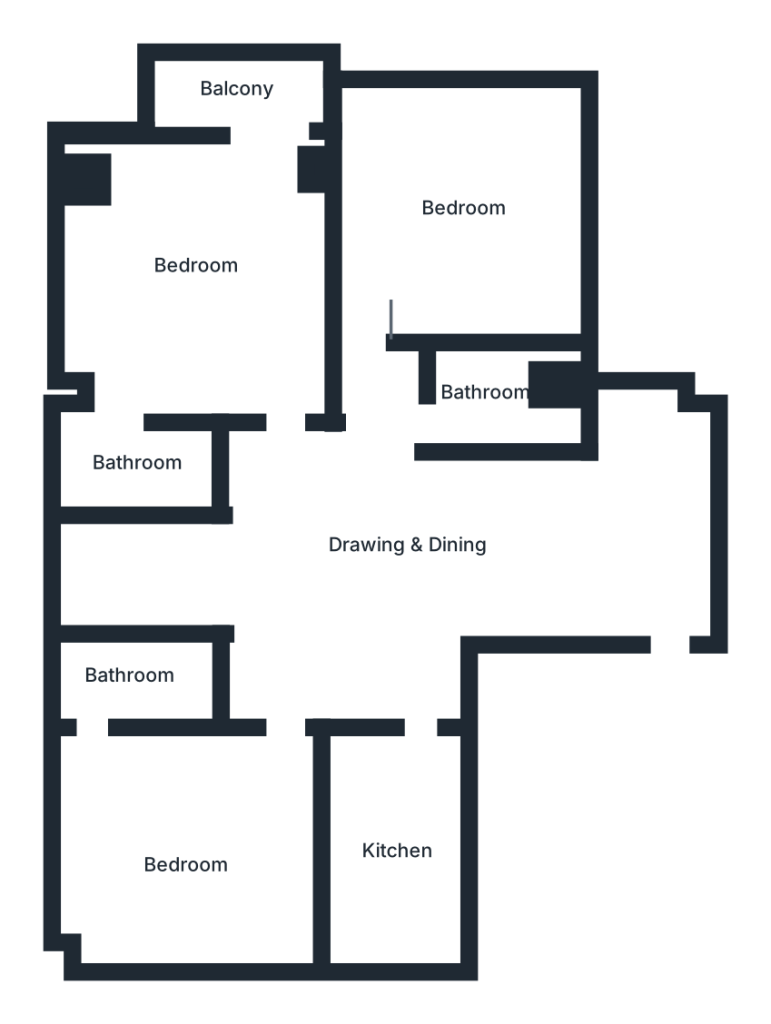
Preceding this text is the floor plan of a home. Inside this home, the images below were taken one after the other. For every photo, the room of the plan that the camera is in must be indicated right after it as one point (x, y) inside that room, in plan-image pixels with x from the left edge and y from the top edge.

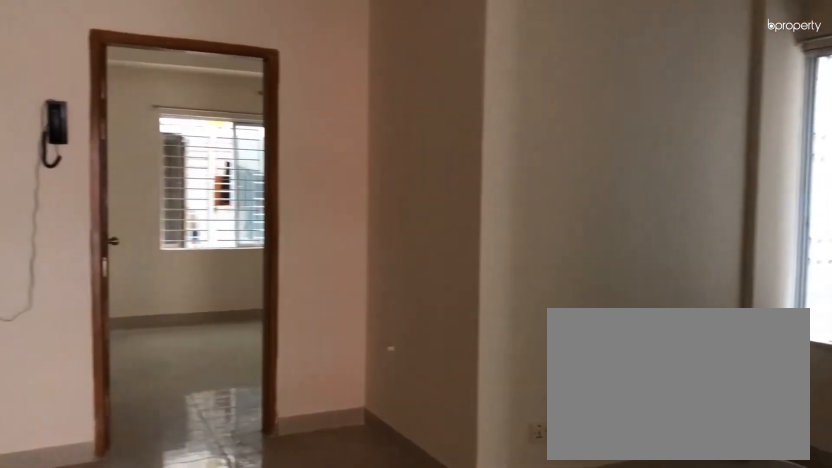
(363, 532)
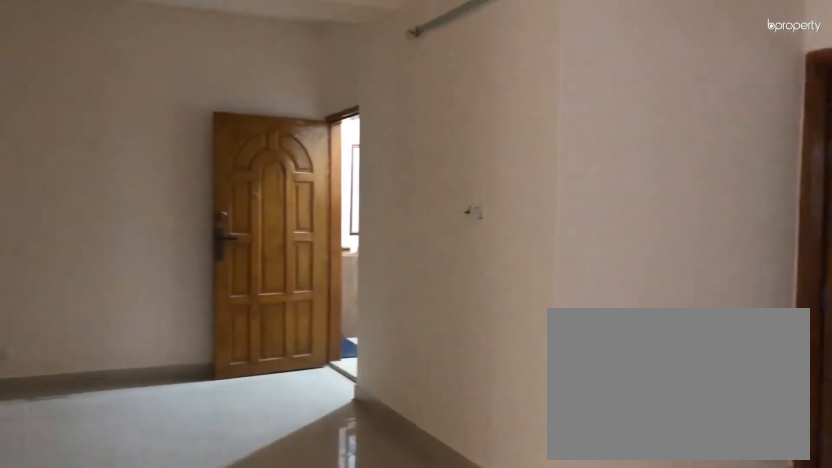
(363, 532)
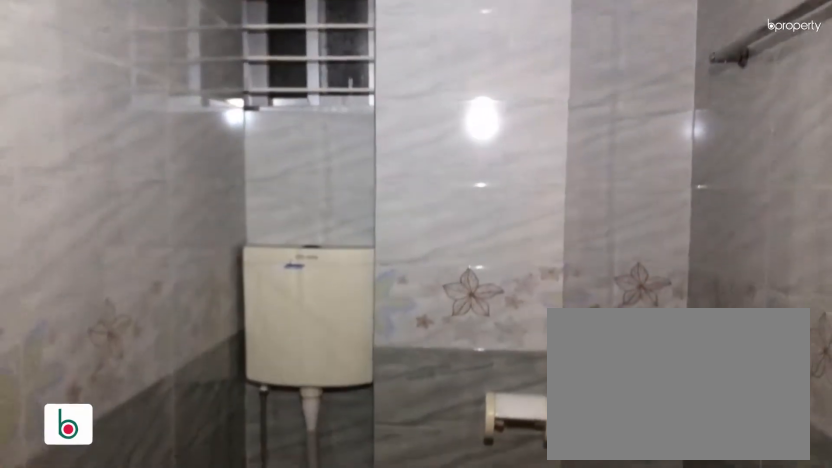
(506, 402)
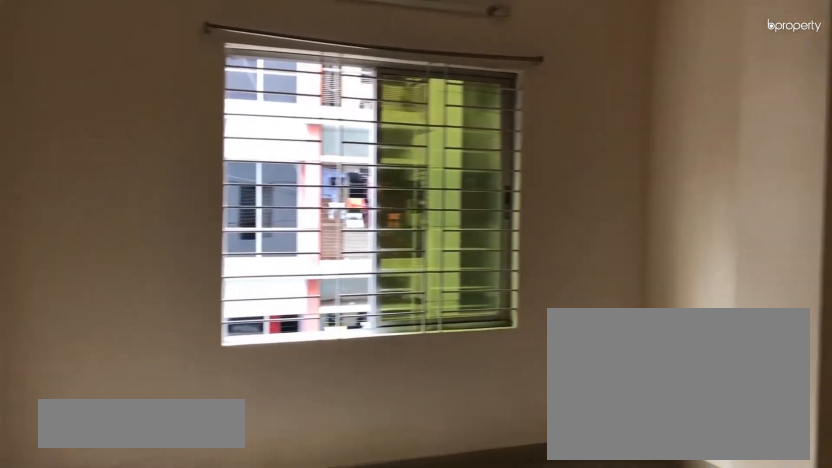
(446, 204)
